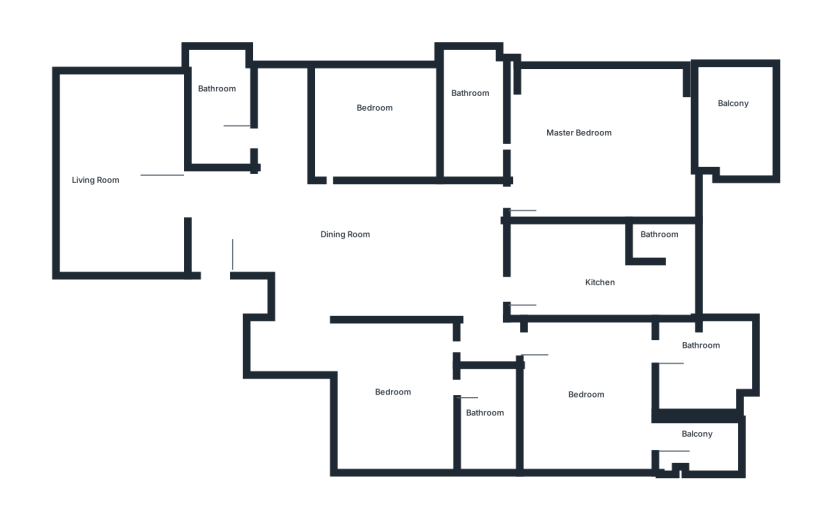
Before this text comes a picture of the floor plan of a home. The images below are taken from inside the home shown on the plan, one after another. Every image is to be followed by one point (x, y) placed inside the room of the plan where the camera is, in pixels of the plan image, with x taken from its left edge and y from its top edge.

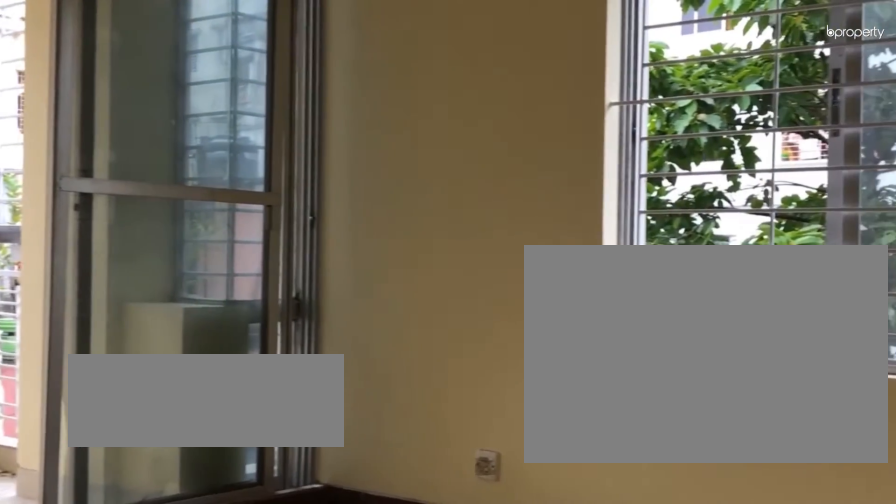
(604, 373)
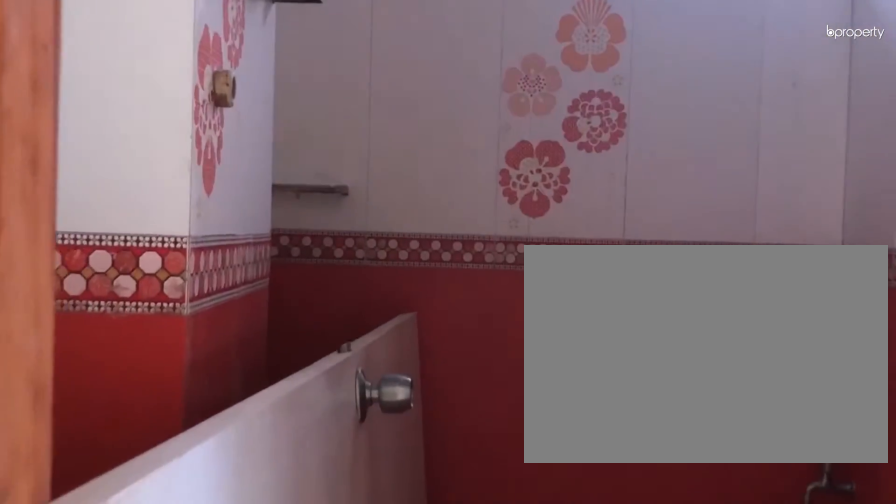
(682, 347)
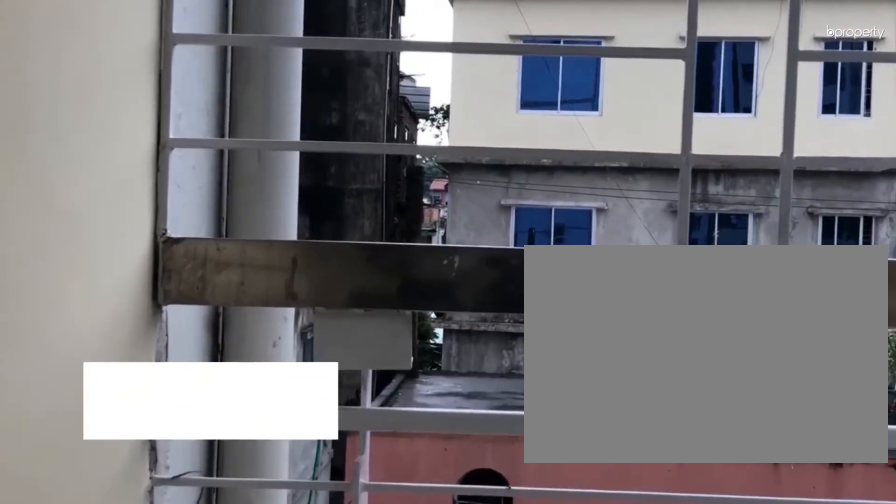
(693, 435)
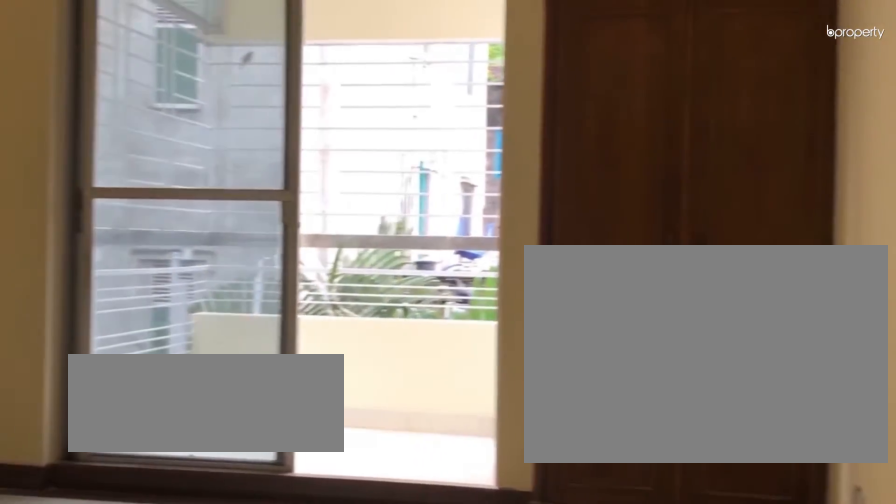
(614, 112)
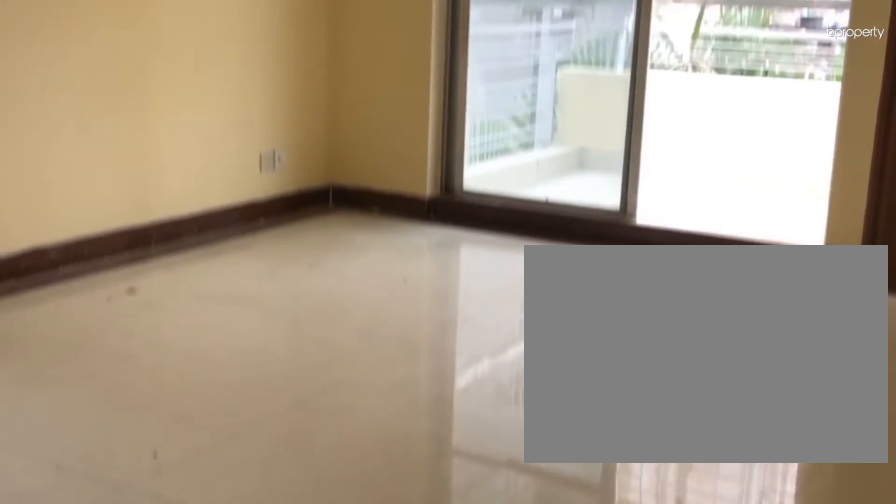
(614, 112)
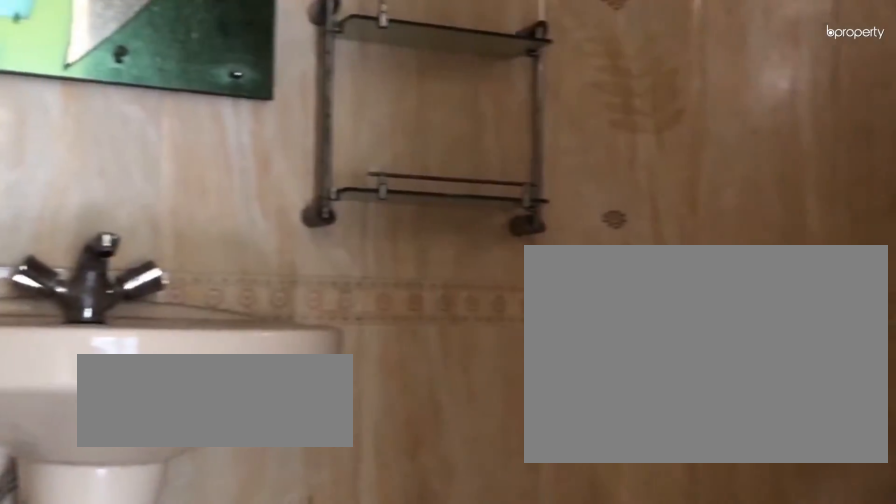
(465, 111)
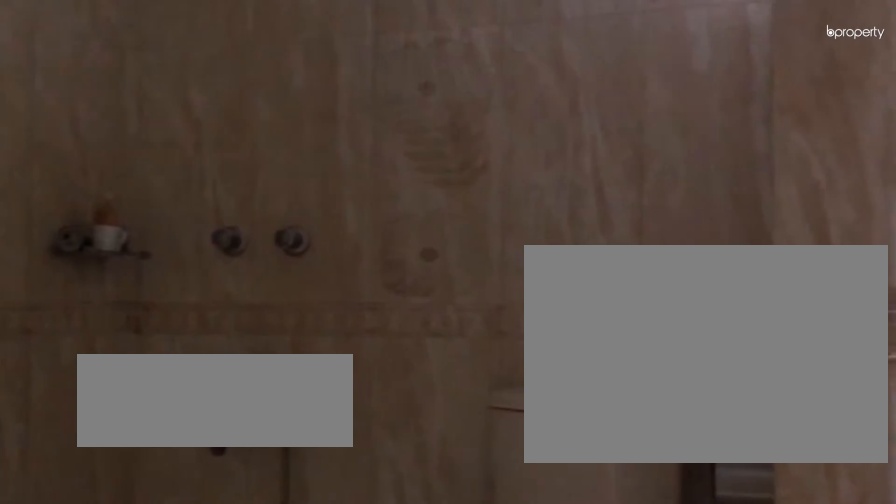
(465, 111)
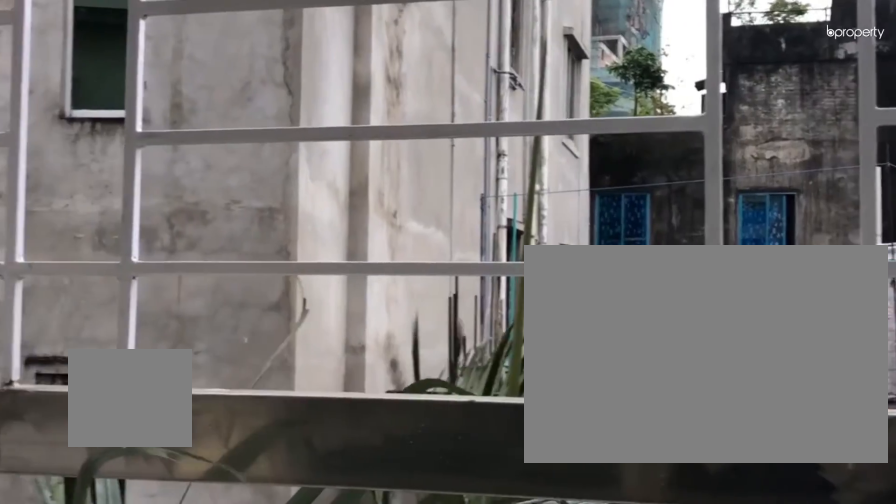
(735, 122)
